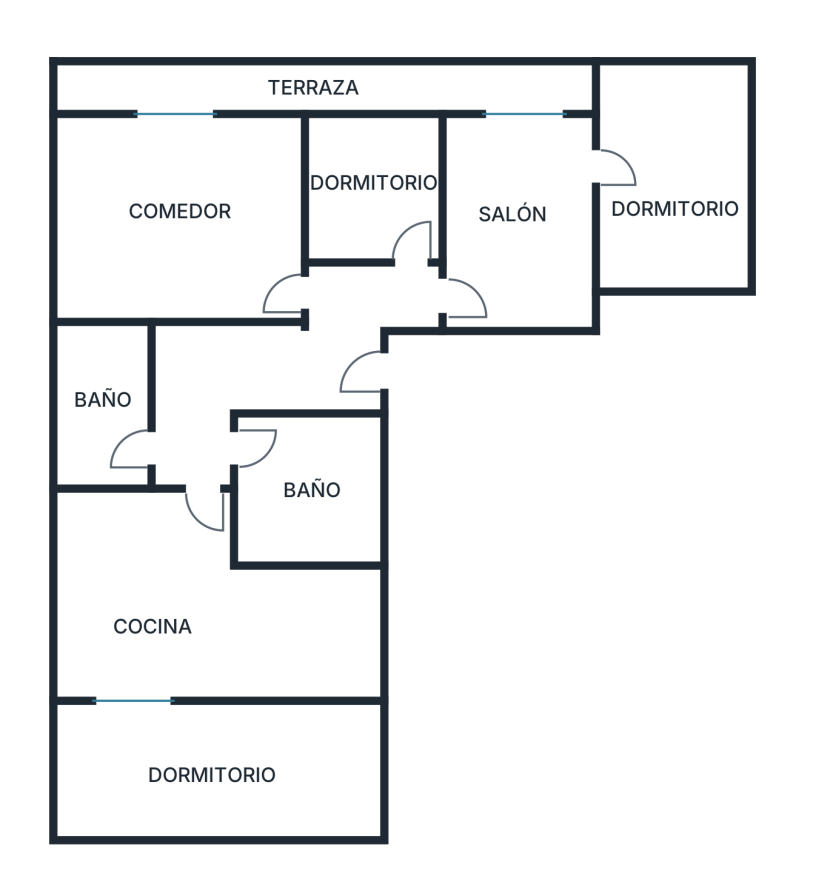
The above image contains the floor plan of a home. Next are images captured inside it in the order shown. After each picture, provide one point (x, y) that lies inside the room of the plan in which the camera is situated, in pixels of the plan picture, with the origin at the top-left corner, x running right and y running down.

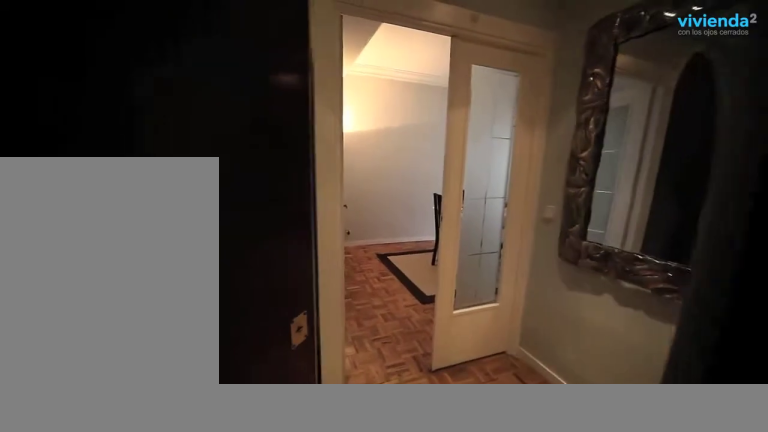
(340, 360)
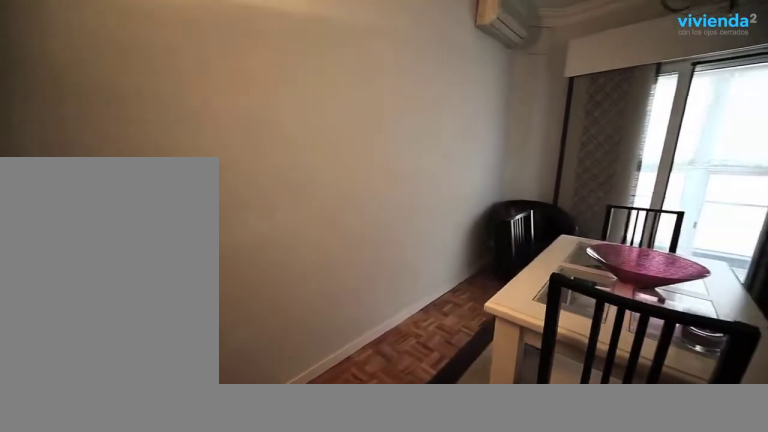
(202, 267)
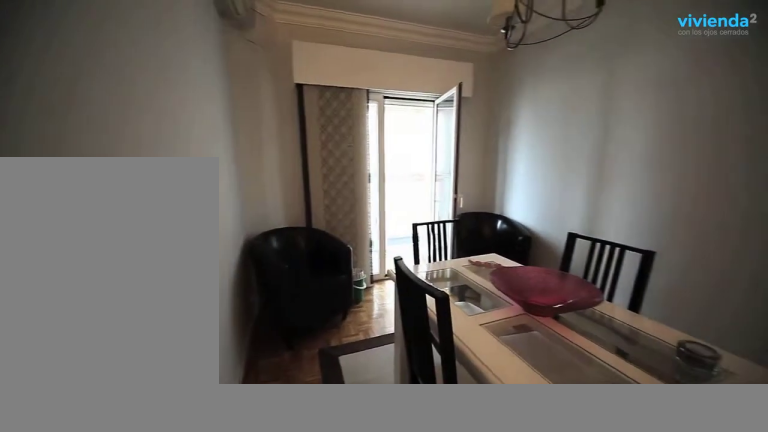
(202, 267)
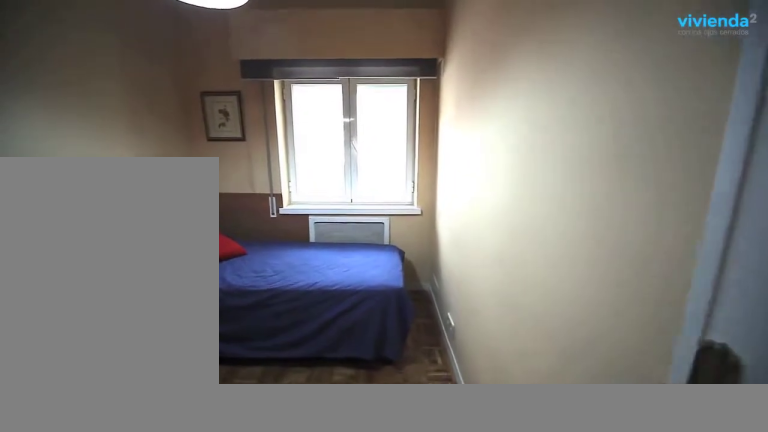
(373, 202)
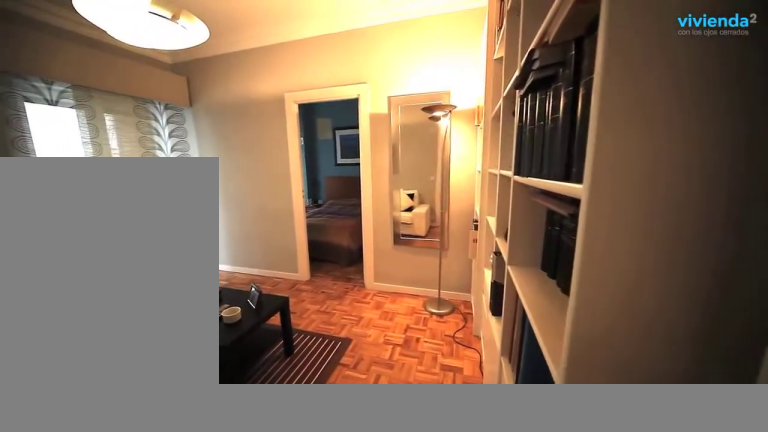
(547, 276)
